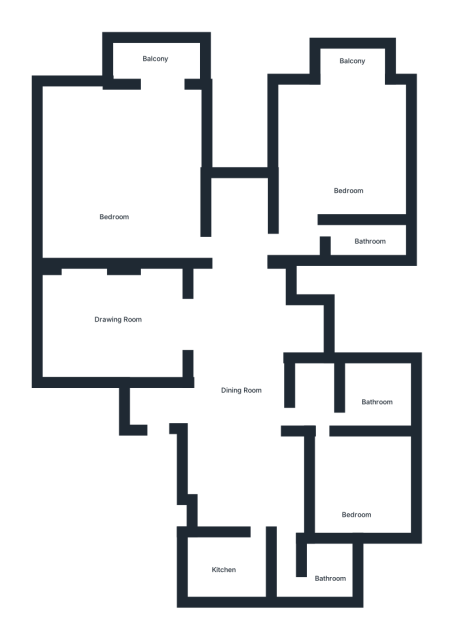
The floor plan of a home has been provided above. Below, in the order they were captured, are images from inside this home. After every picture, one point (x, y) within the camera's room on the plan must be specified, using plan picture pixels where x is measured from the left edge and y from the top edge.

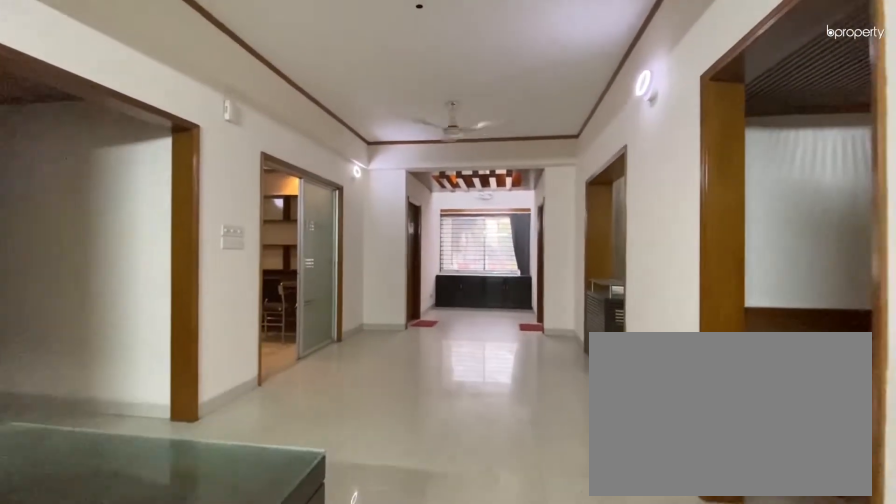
(239, 391)
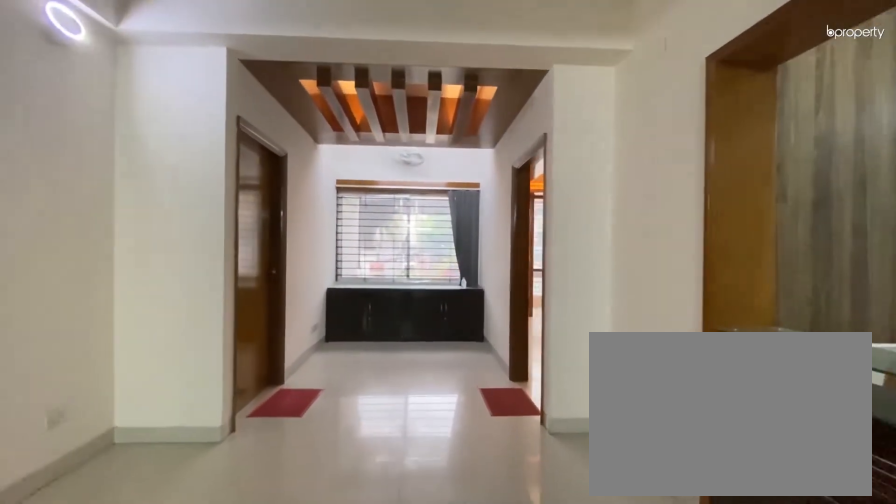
(239, 391)
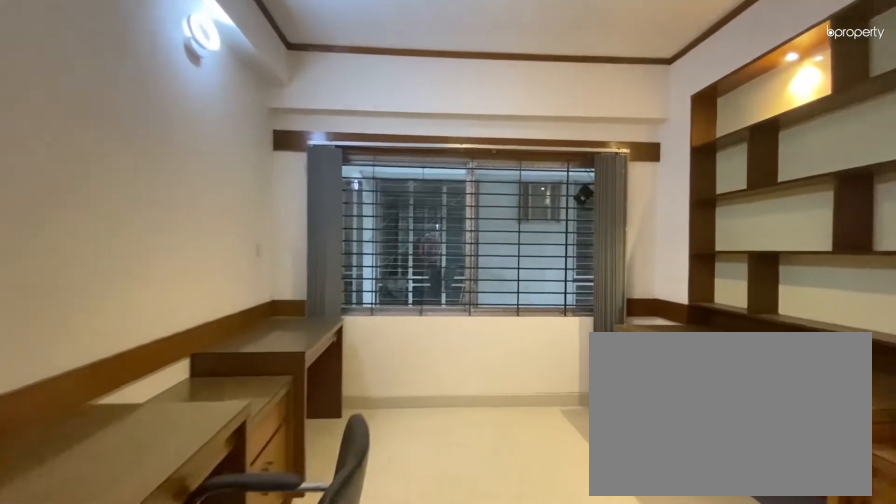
(122, 316)
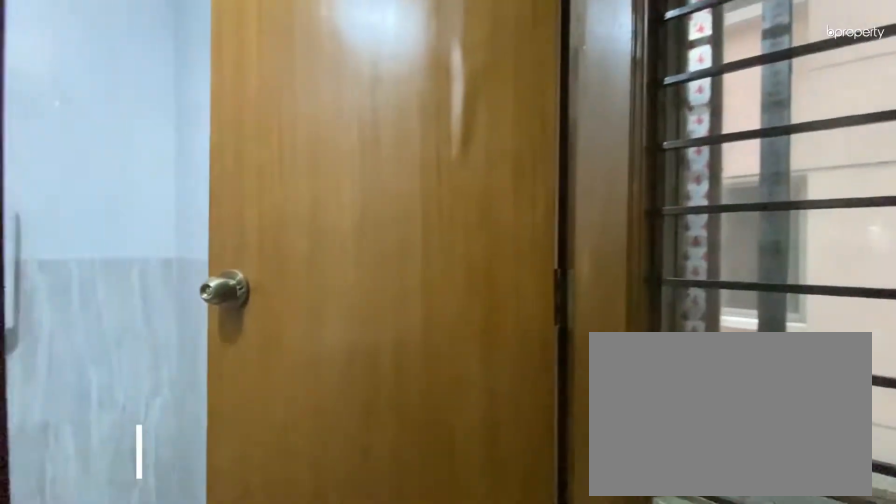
(327, 570)
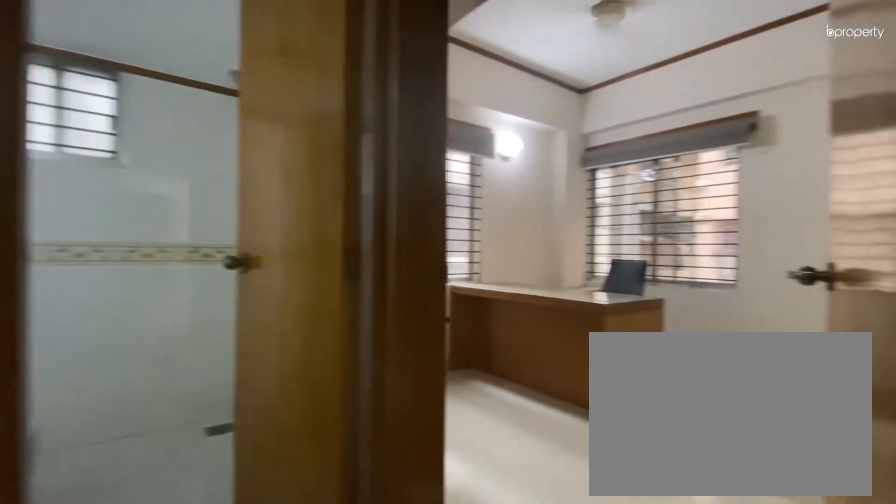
(311, 412)
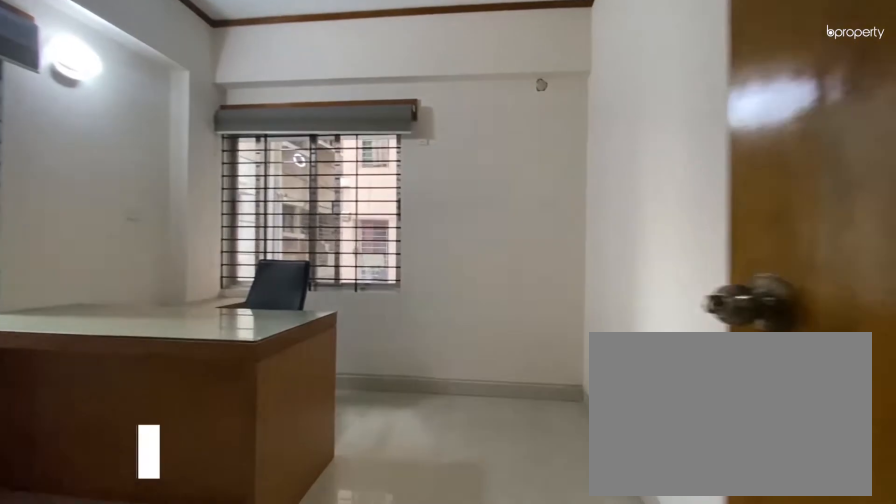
(358, 495)
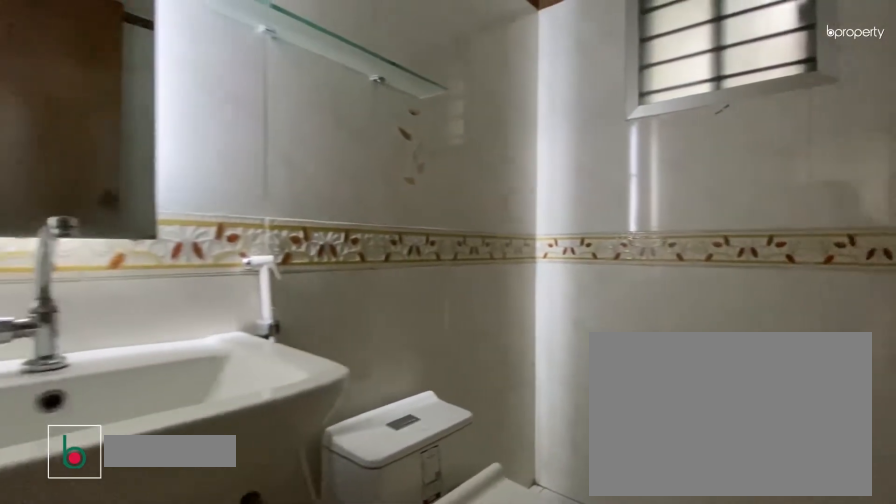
(370, 400)
